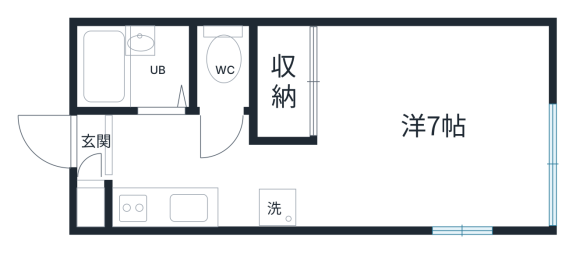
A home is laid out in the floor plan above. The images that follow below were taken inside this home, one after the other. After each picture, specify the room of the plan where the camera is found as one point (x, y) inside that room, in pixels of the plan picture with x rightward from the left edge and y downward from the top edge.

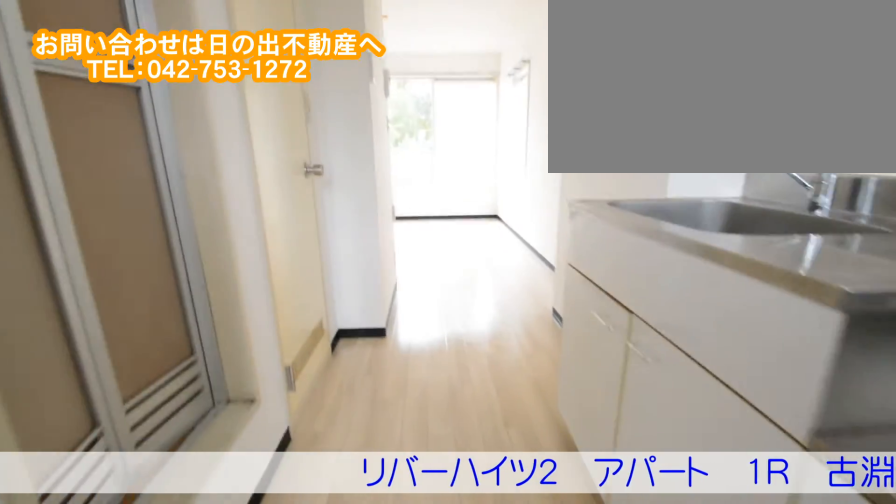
(147, 145)
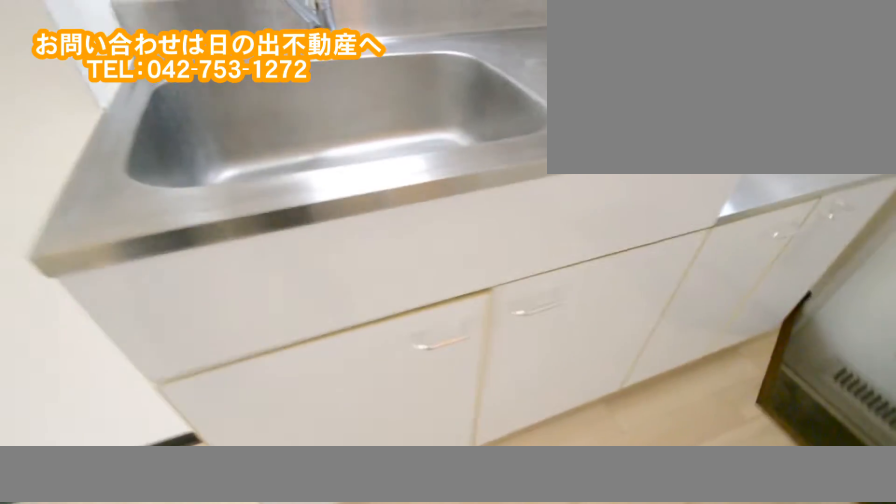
(187, 148)
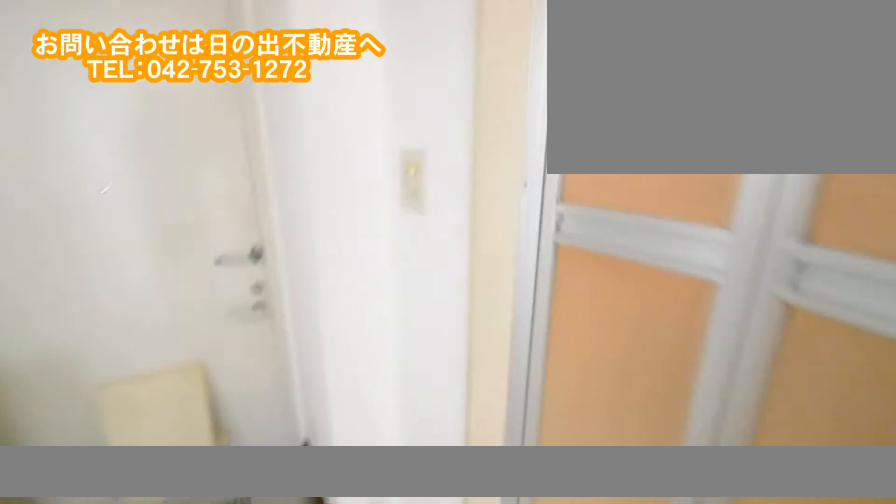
(187, 147)
